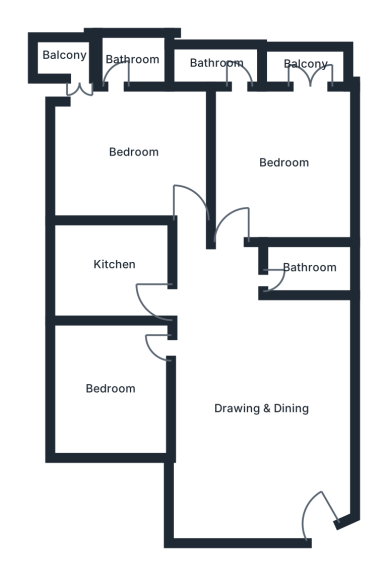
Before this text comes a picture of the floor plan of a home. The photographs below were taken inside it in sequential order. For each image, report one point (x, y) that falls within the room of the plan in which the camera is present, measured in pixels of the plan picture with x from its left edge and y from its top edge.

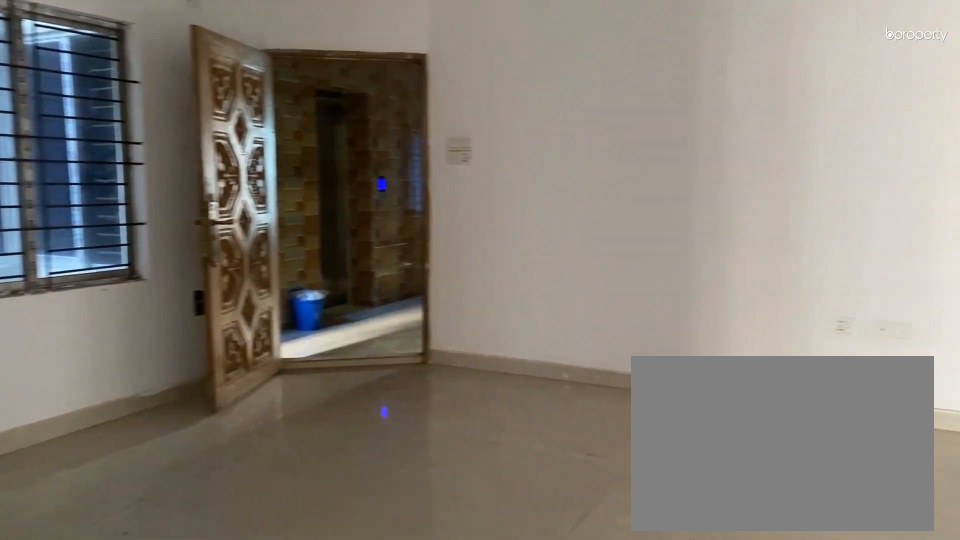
(268, 415)
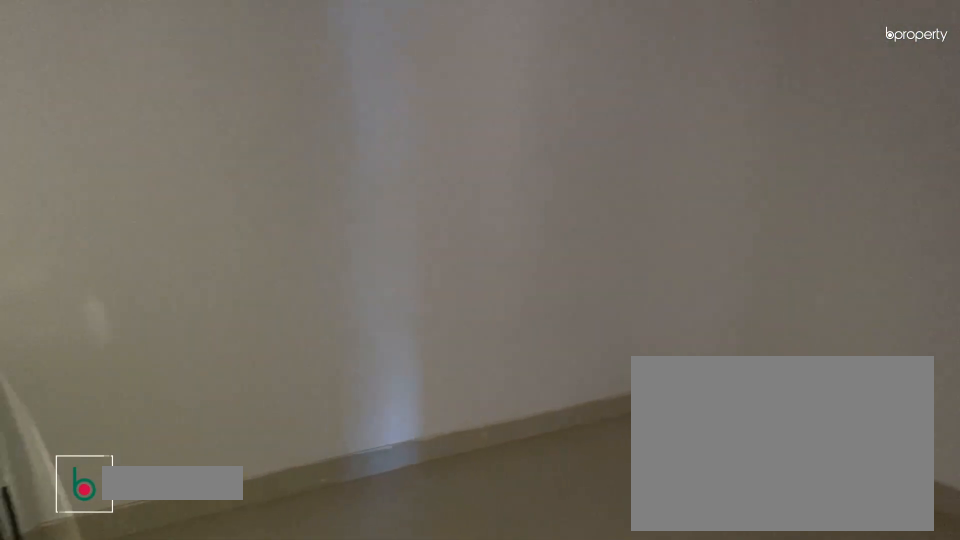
(112, 393)
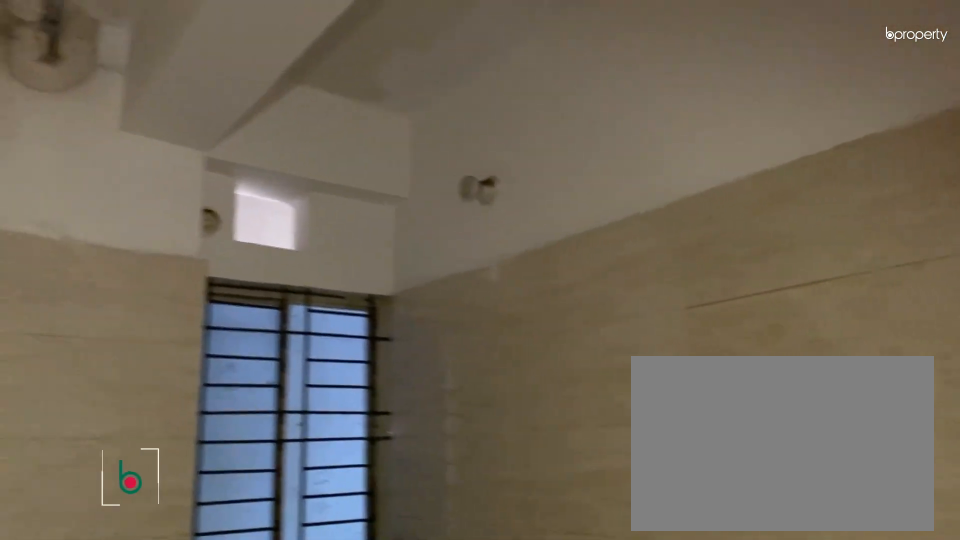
(120, 268)
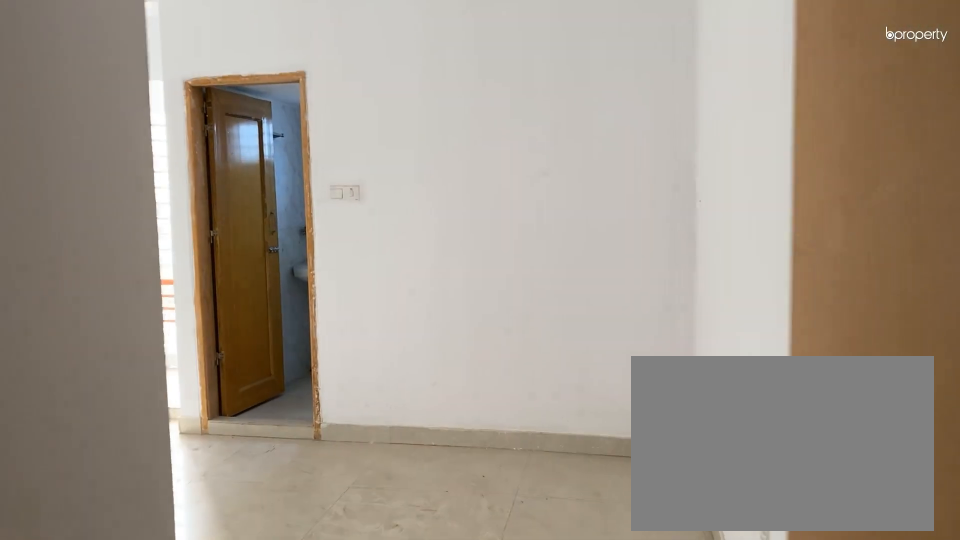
(191, 196)
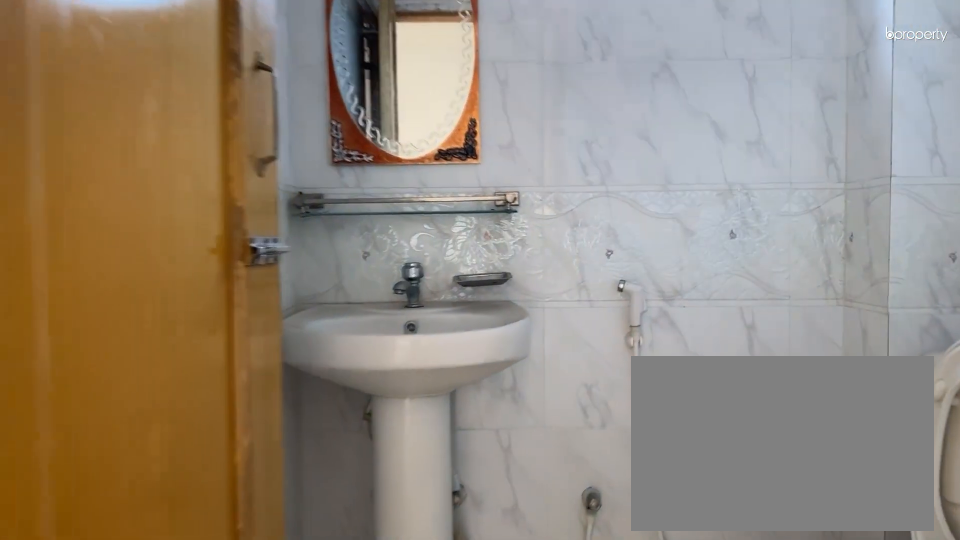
(135, 63)
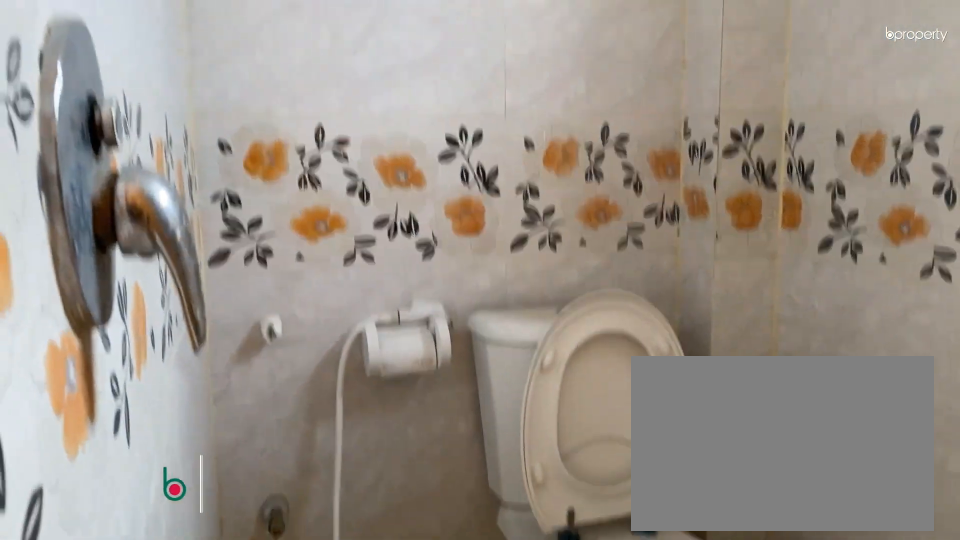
(221, 64)
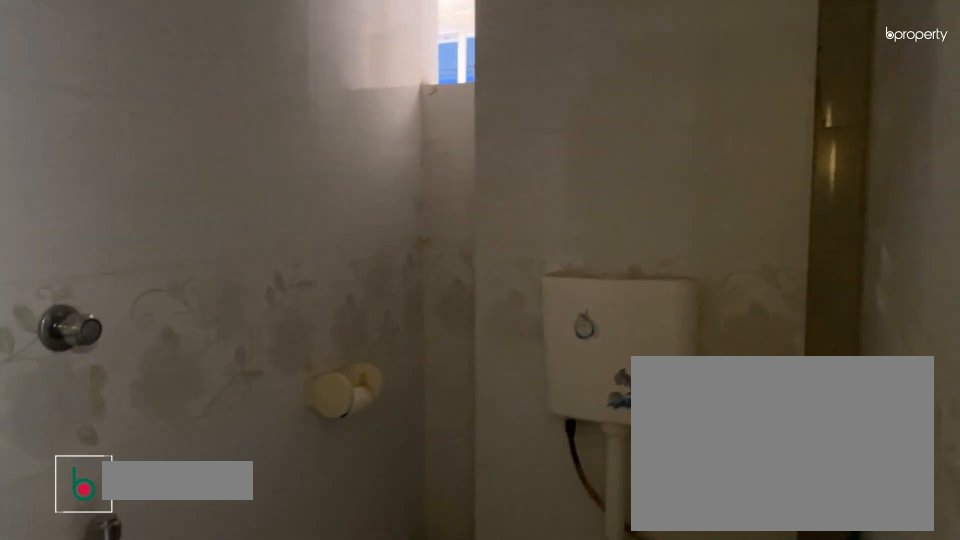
(313, 269)
